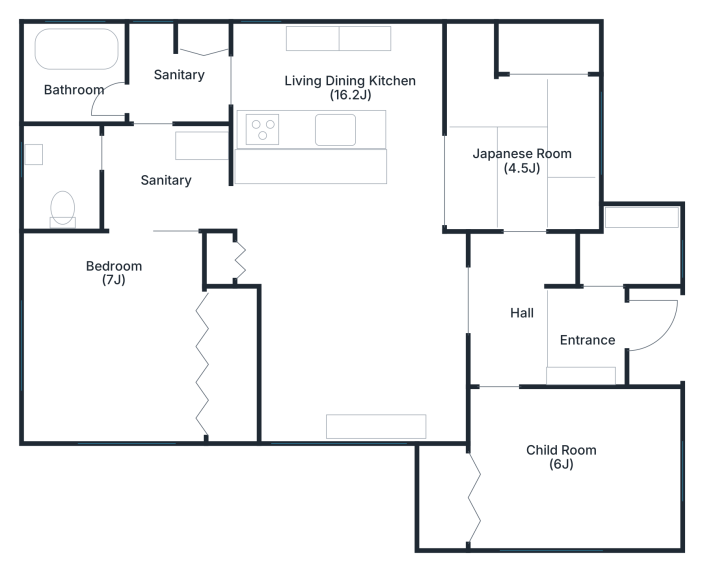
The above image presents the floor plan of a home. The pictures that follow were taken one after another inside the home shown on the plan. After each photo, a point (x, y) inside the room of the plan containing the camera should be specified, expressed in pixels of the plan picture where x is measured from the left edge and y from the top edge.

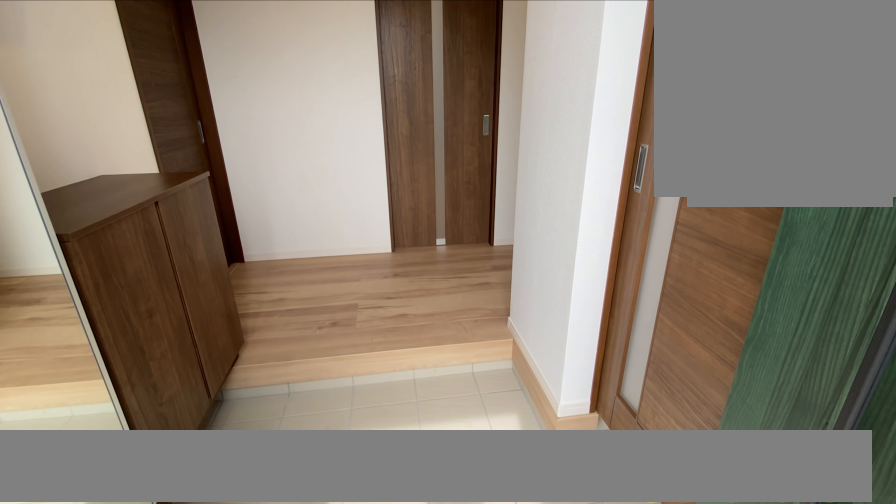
(584, 331)
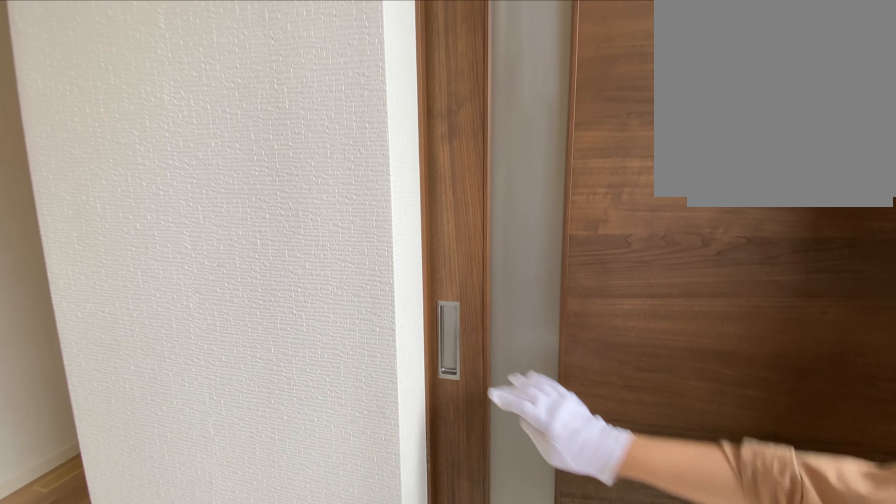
(584, 331)
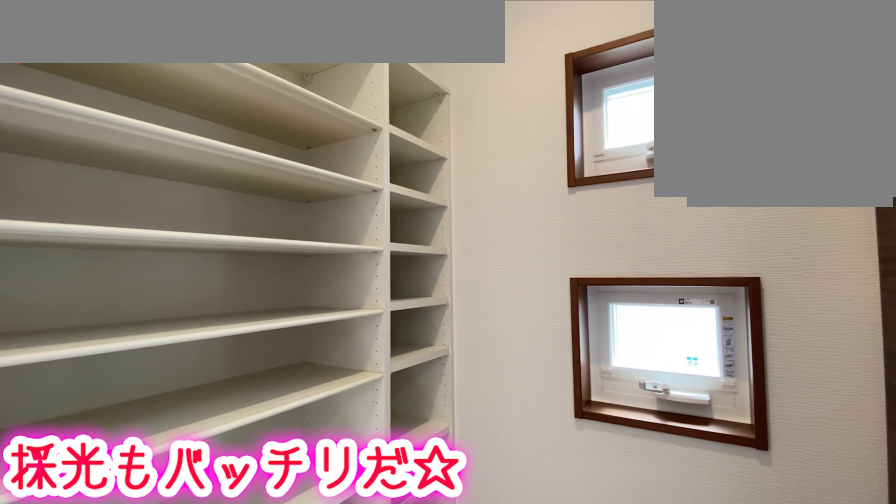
(632, 250)
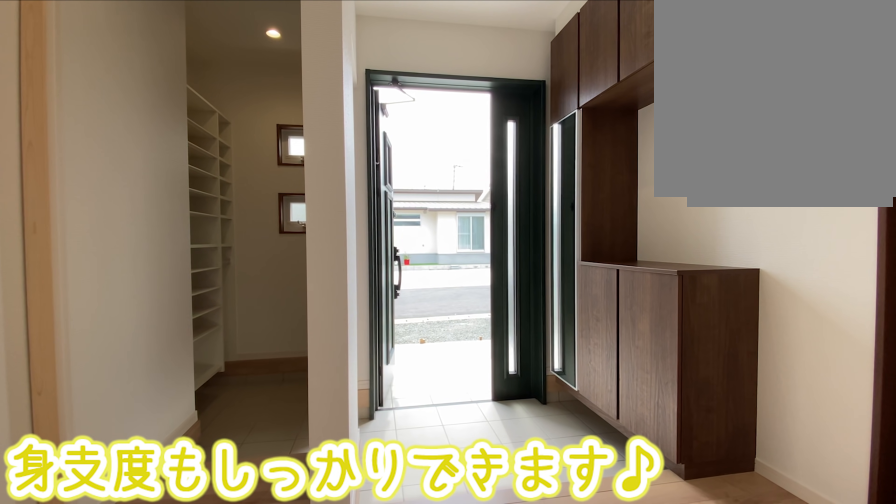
(584, 331)
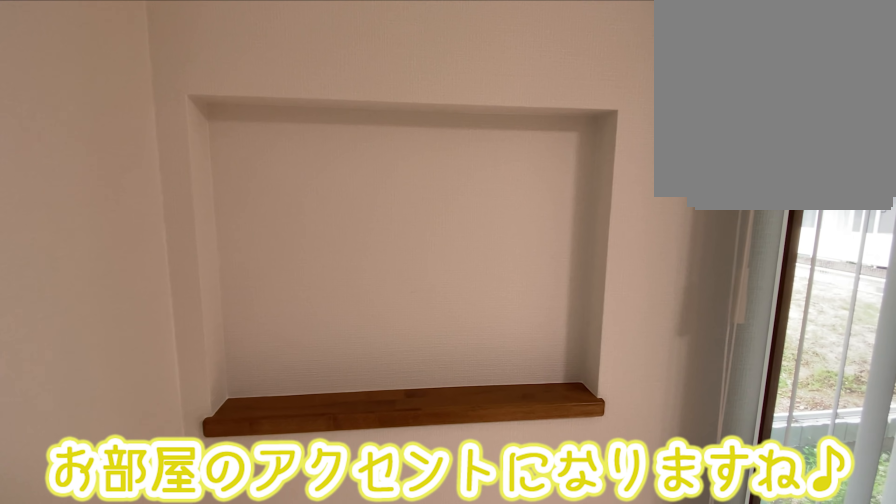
(354, 297)
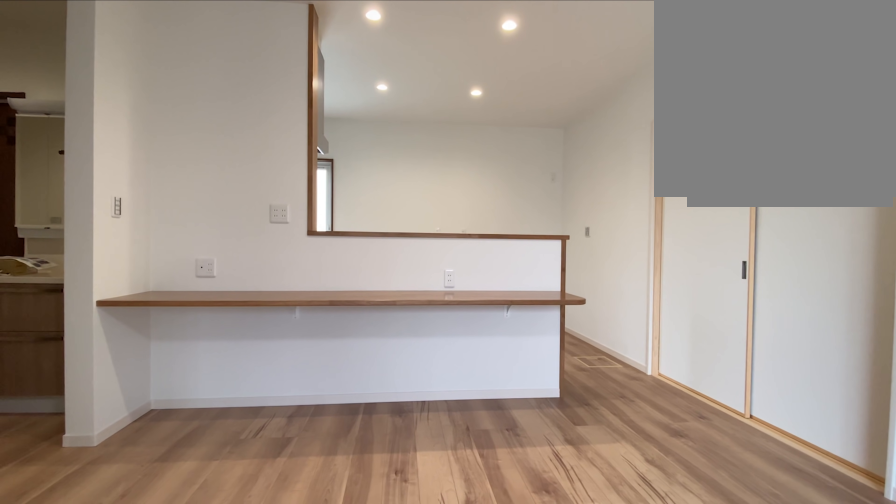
(354, 297)
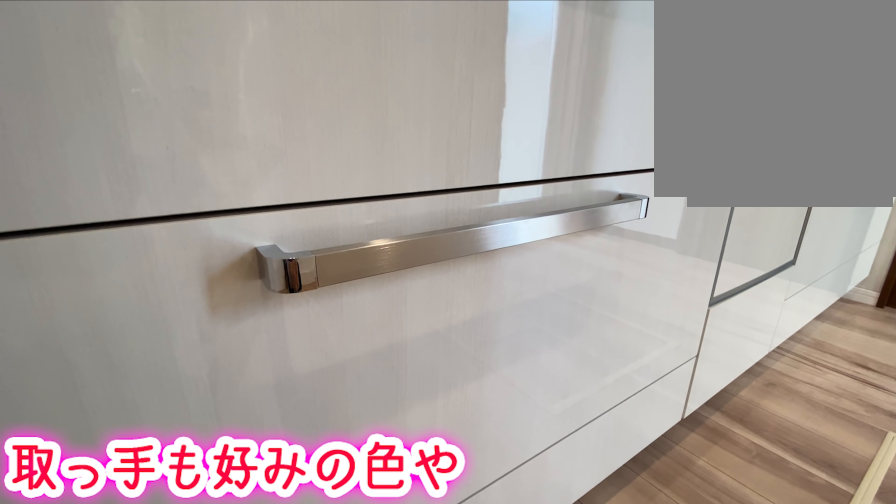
(314, 85)
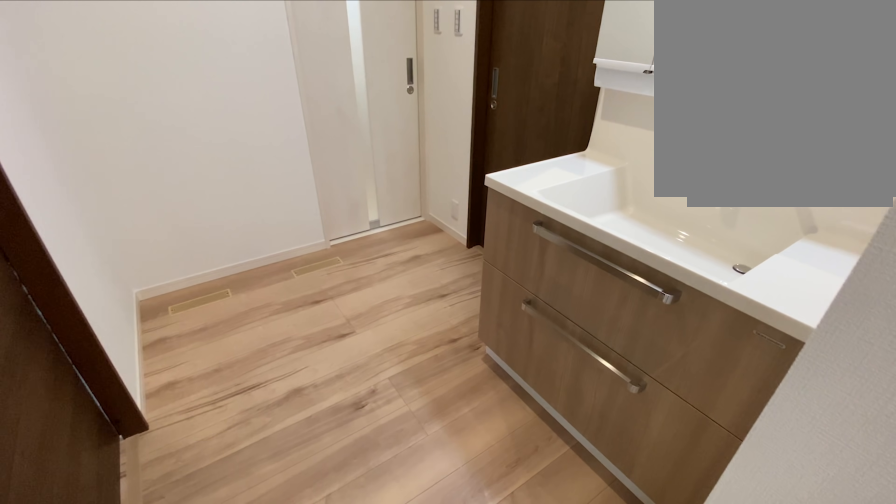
(155, 184)
